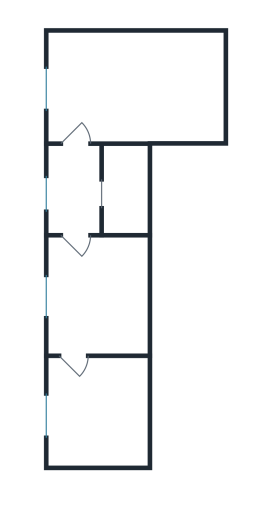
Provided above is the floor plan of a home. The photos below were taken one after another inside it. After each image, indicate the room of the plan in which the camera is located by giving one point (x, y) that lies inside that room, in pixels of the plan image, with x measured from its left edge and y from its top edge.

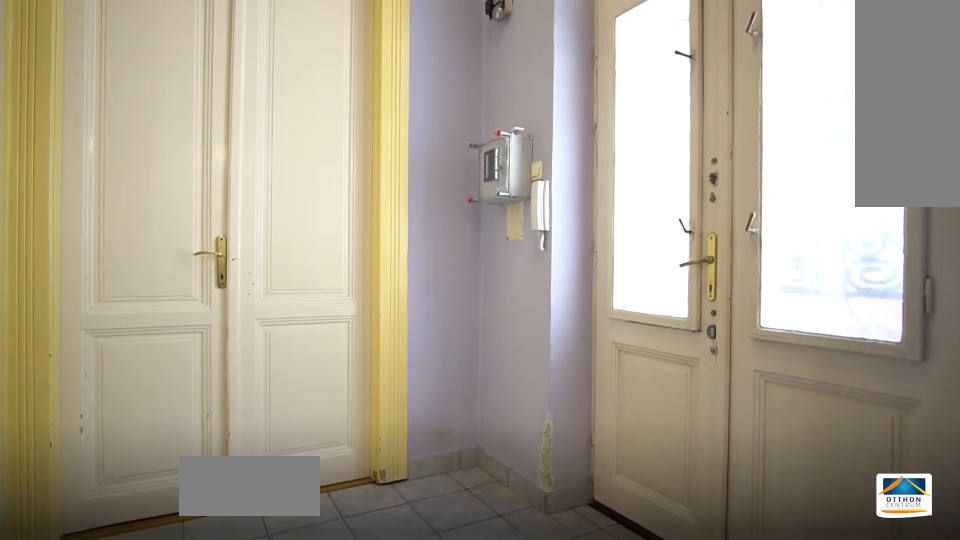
(76, 190)
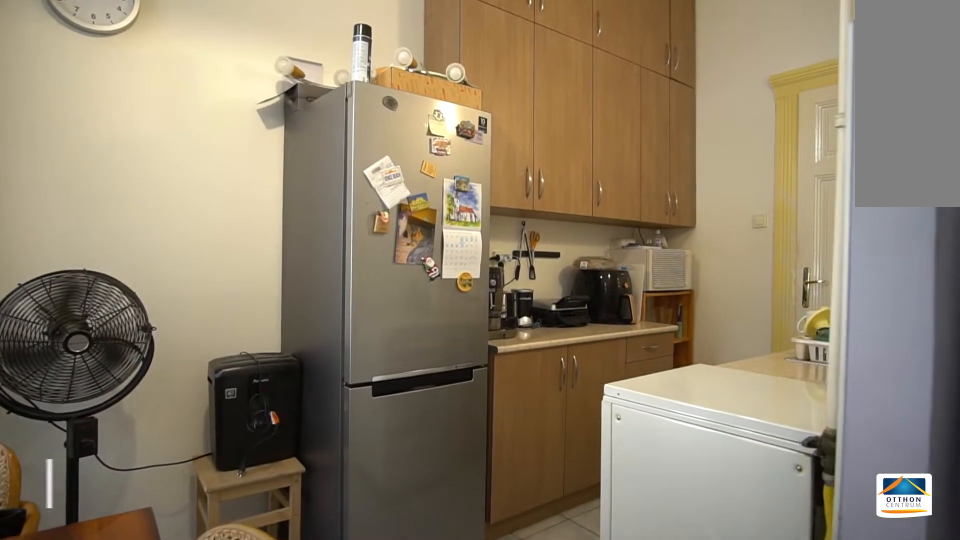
(146, 86)
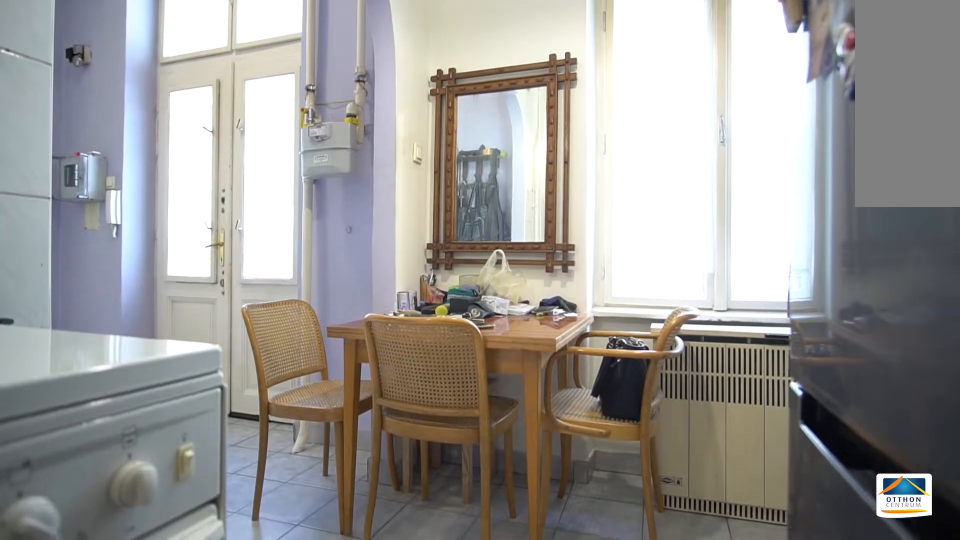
(146, 85)
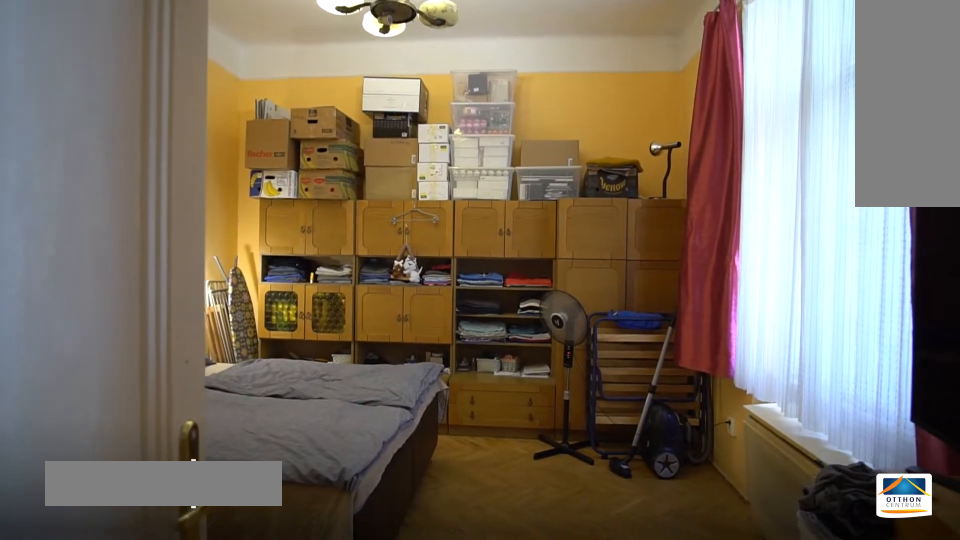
(105, 411)
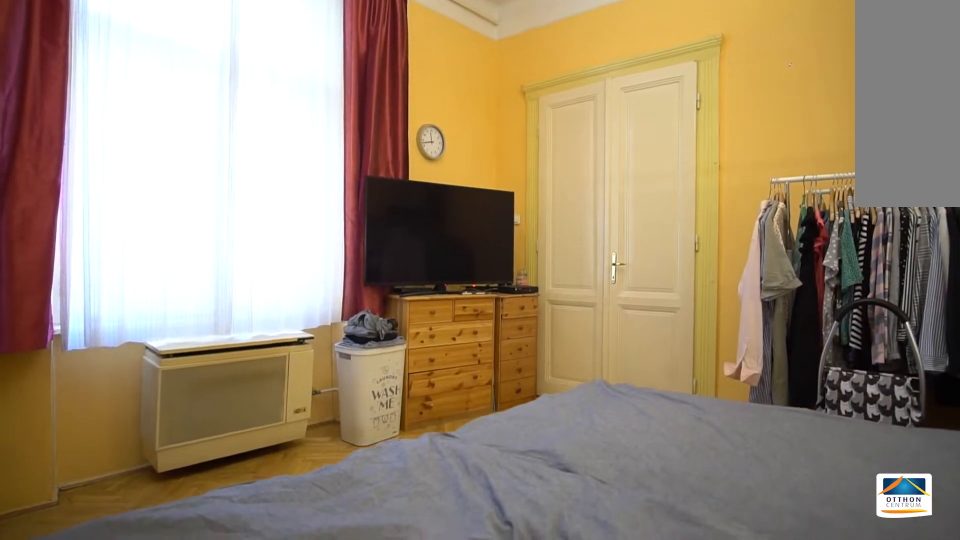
(105, 411)
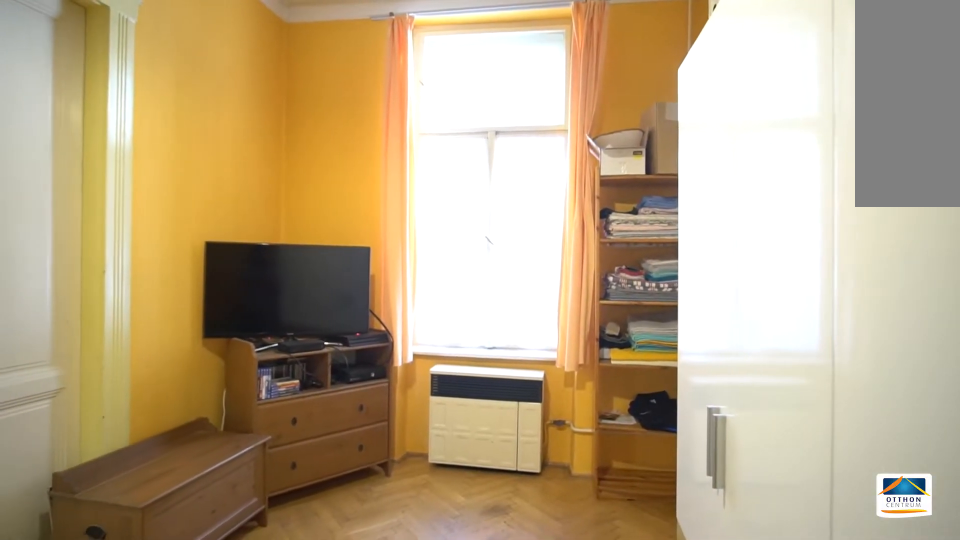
(105, 297)
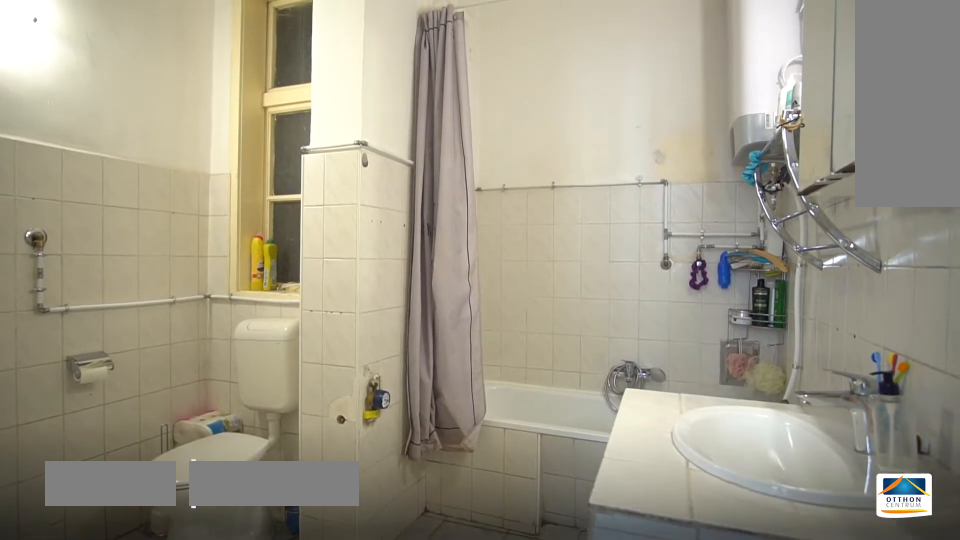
(126, 191)
